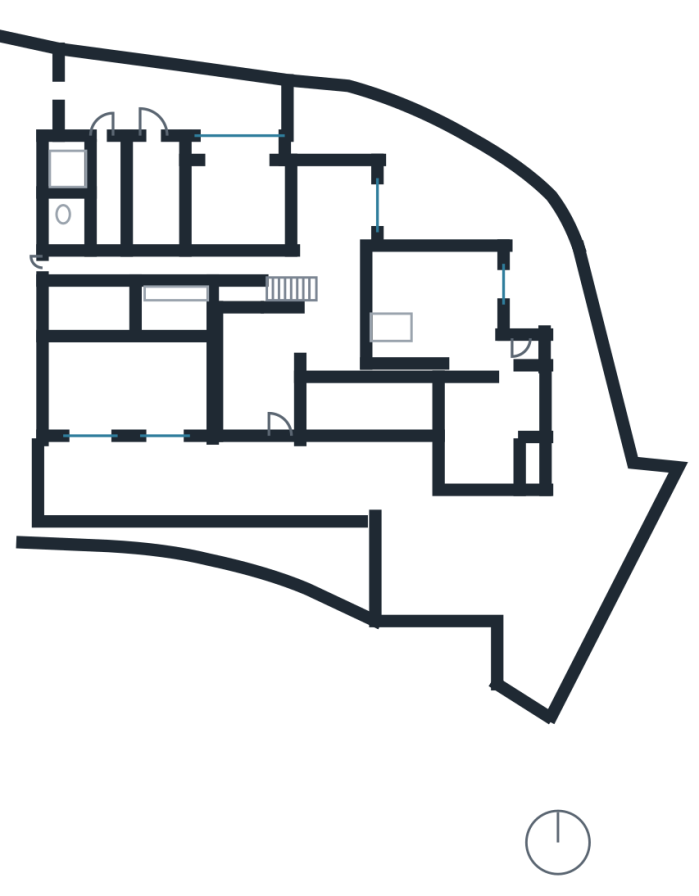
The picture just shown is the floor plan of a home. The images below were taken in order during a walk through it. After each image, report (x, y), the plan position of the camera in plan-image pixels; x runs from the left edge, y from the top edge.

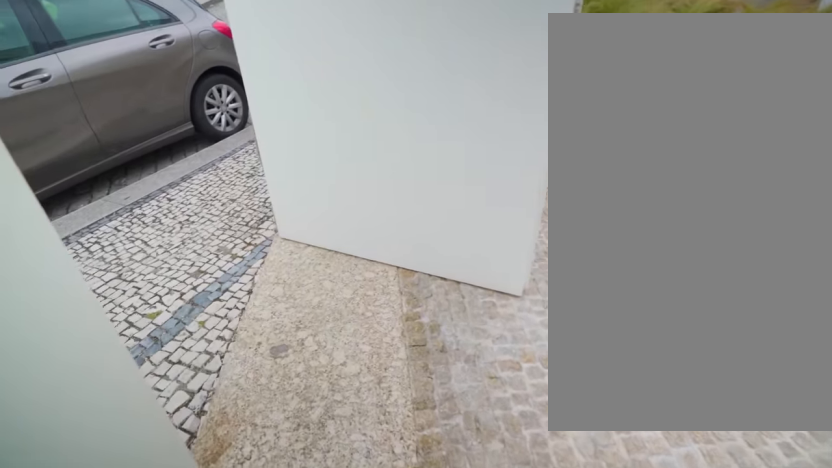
(401, 598)
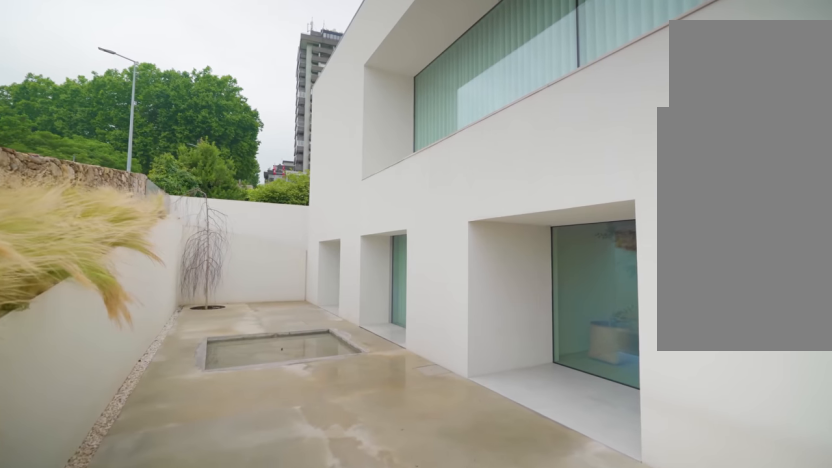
(283, 473)
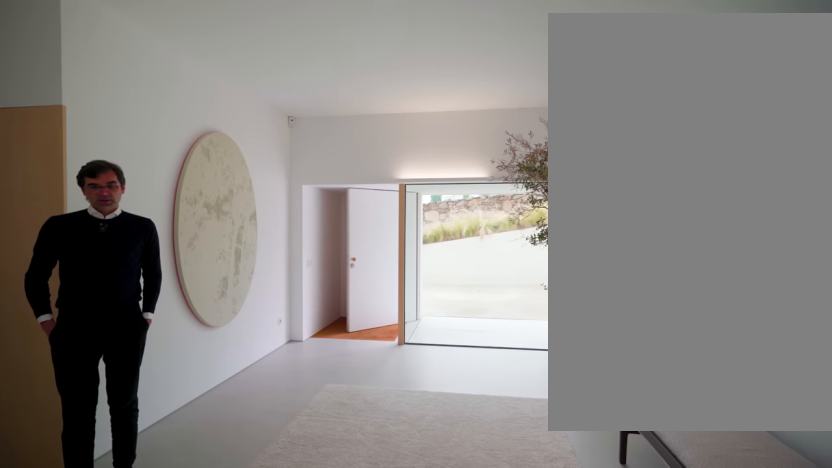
(238, 332)
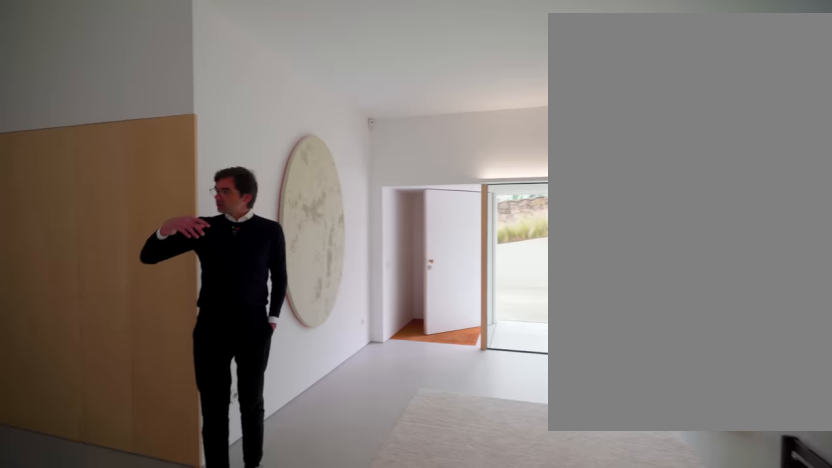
(243, 330)
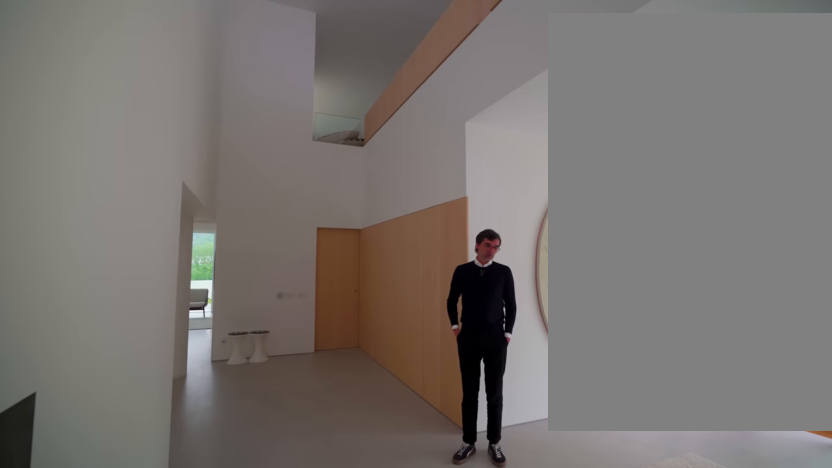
(243, 330)
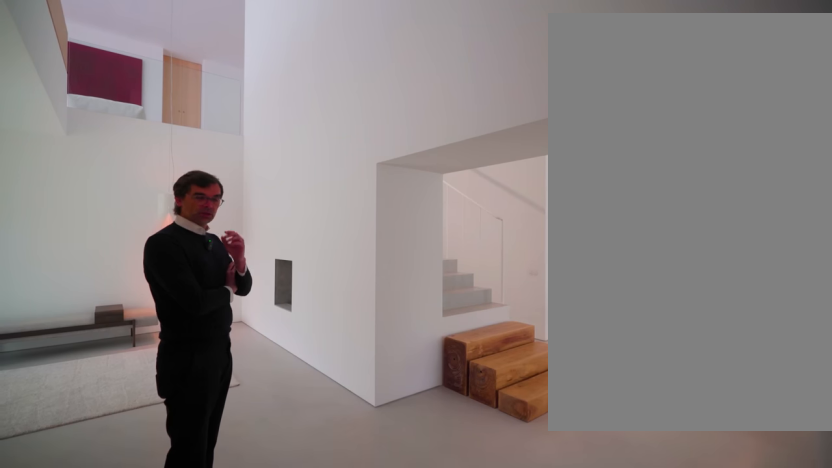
(348, 331)
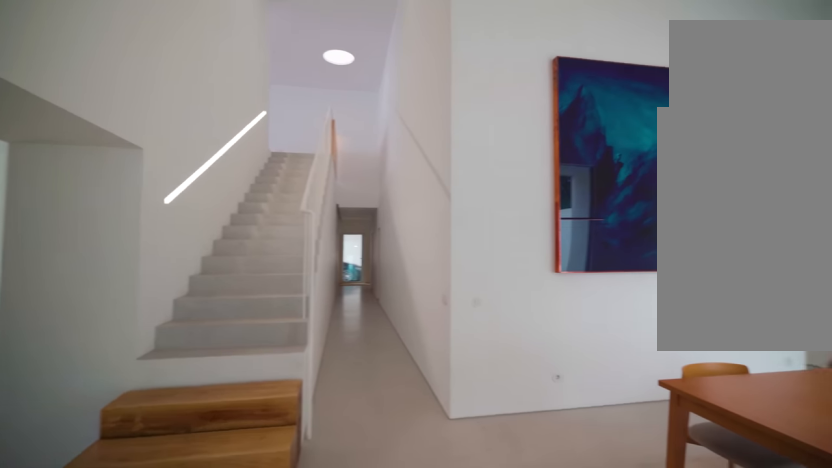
(358, 276)
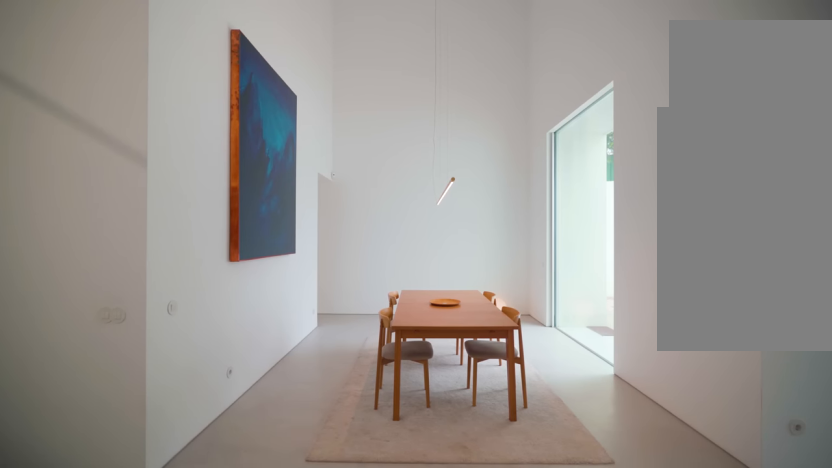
(334, 294)
